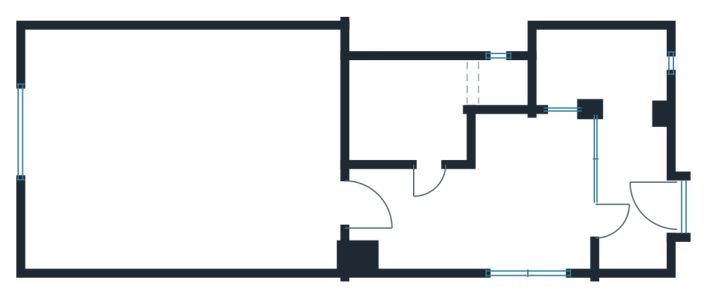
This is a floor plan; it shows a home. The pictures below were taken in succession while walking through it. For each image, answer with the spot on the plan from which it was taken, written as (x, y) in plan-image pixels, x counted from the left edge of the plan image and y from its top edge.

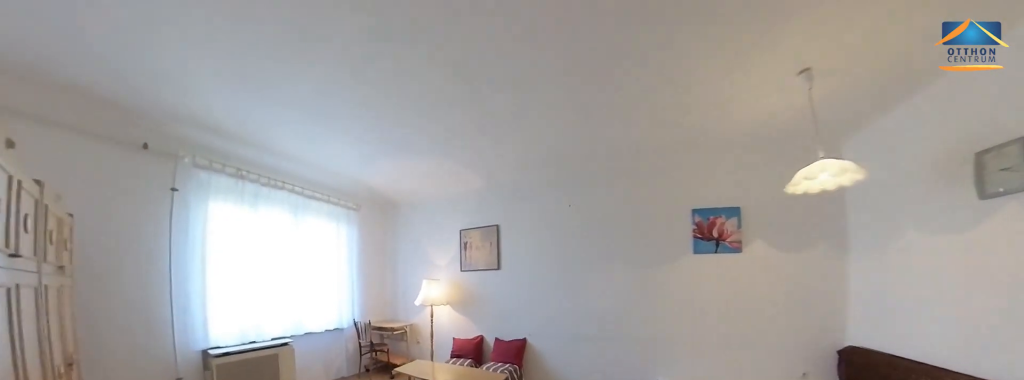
(200, 216)
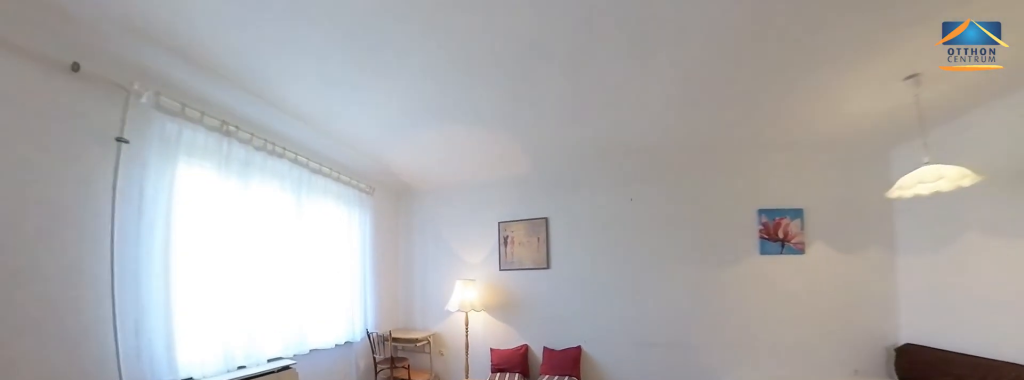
(152, 218)
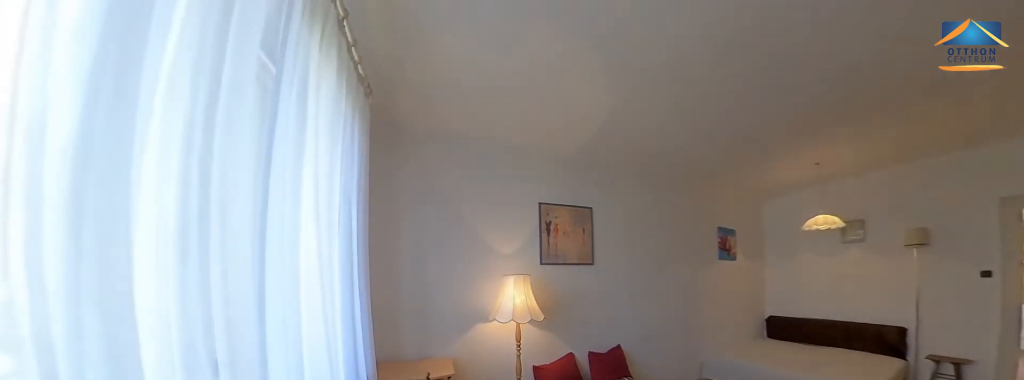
(64, 183)
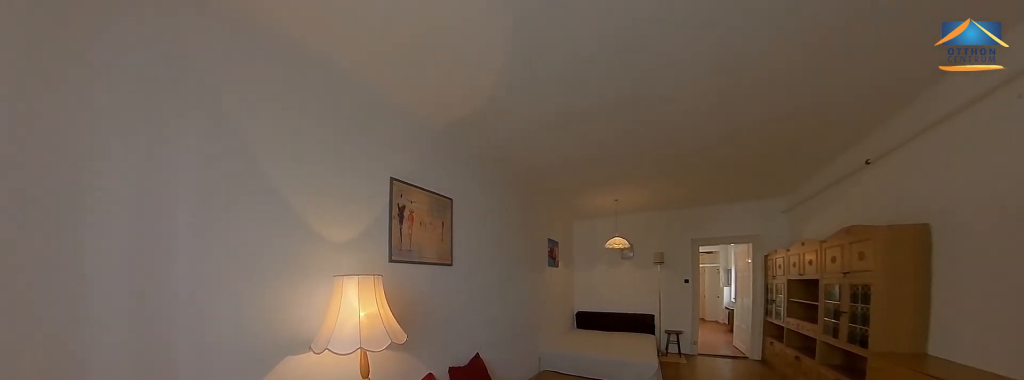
(81, 127)
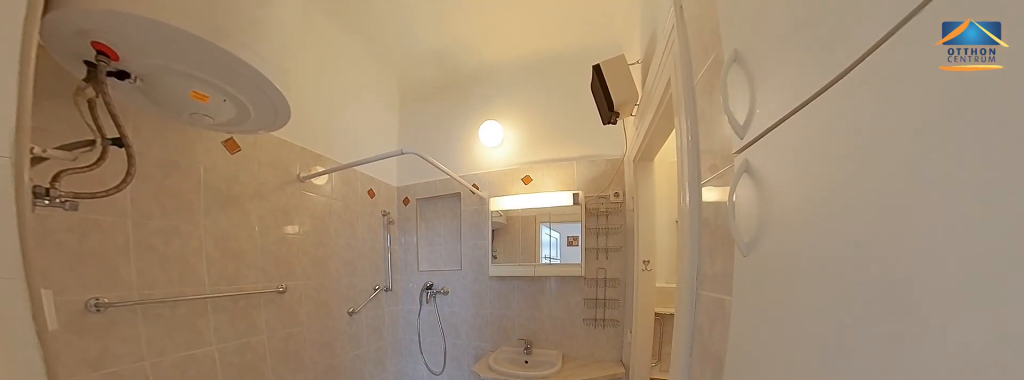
(433, 113)
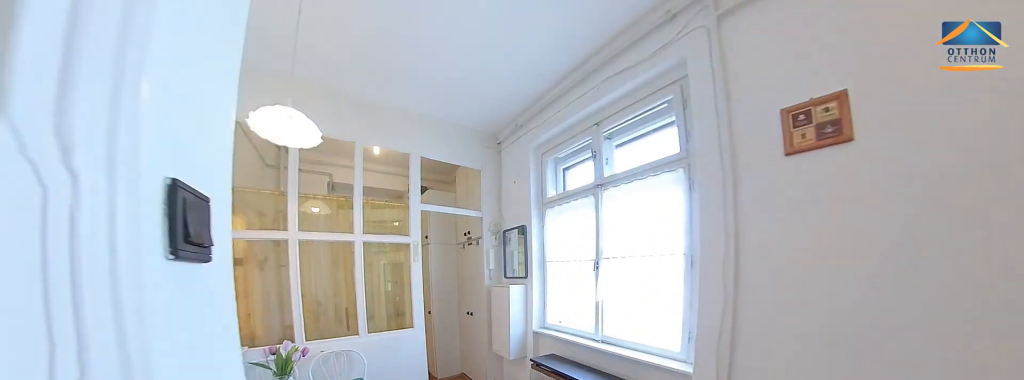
(433, 184)
